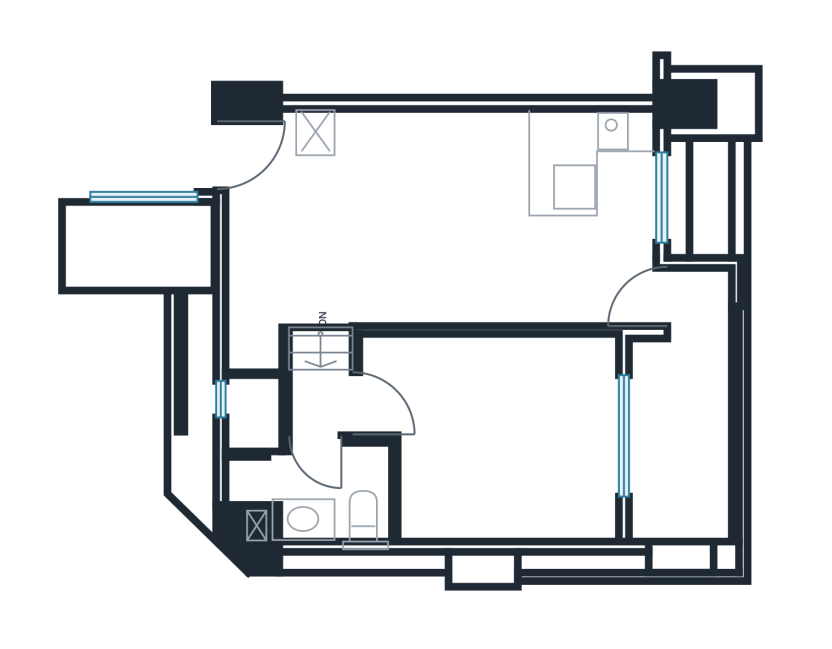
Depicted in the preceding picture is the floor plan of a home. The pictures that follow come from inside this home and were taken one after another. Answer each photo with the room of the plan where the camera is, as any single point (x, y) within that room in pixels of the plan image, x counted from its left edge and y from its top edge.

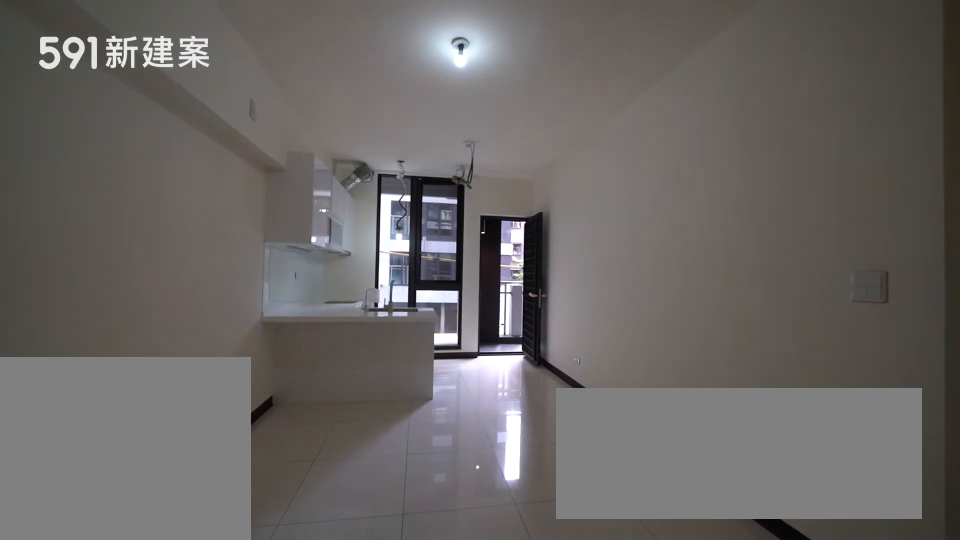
(381, 231)
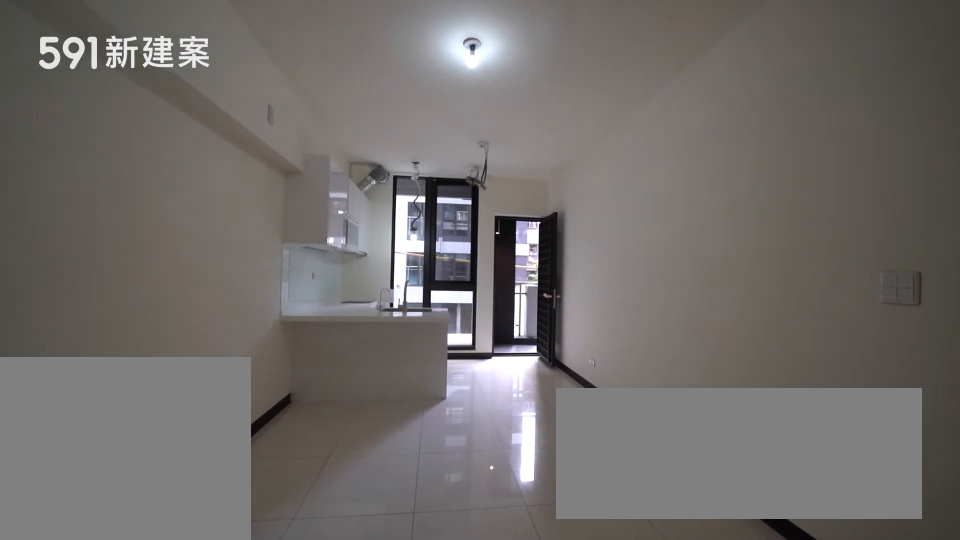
(381, 231)
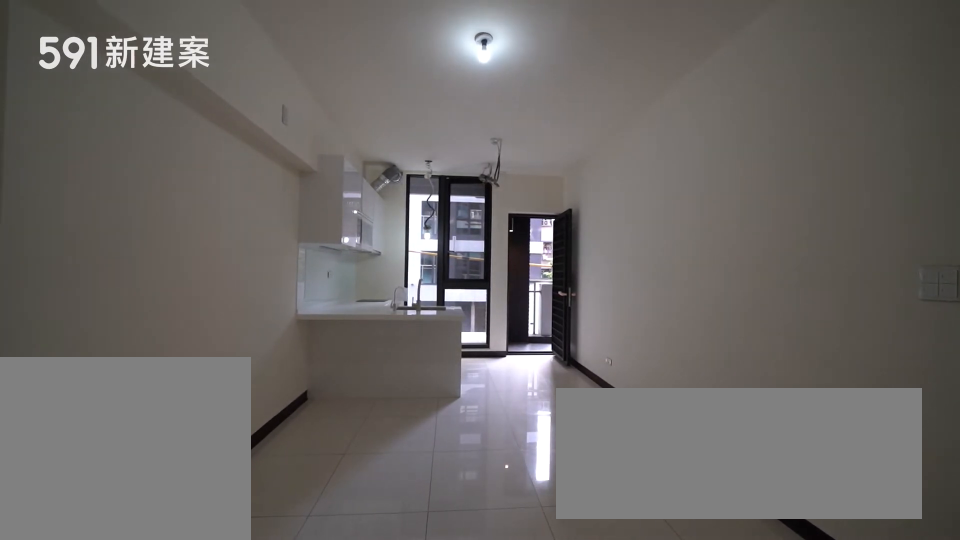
(381, 231)
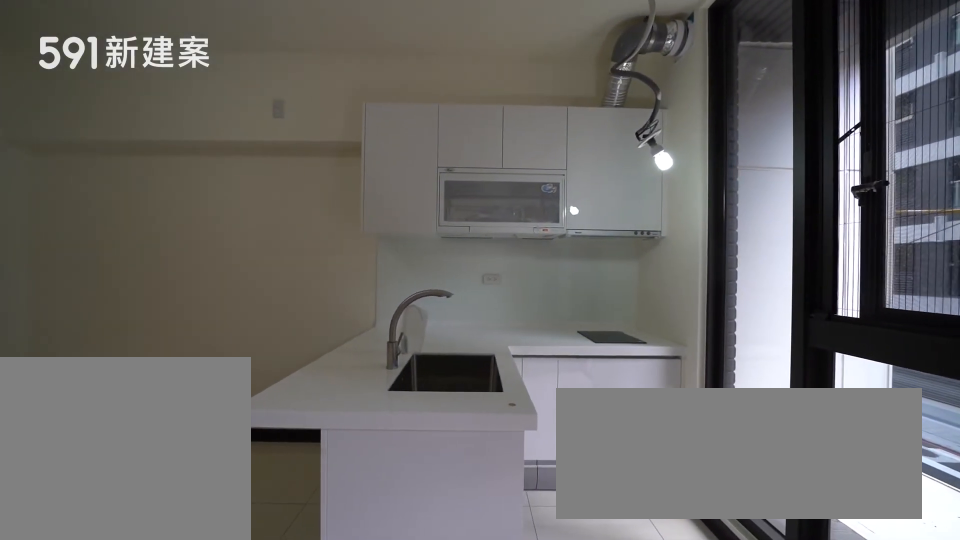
(585, 187)
